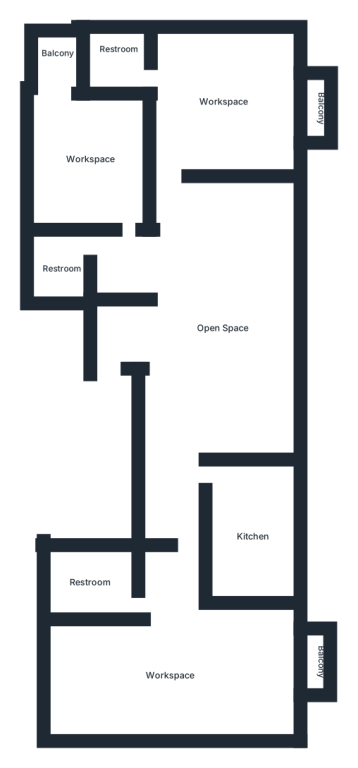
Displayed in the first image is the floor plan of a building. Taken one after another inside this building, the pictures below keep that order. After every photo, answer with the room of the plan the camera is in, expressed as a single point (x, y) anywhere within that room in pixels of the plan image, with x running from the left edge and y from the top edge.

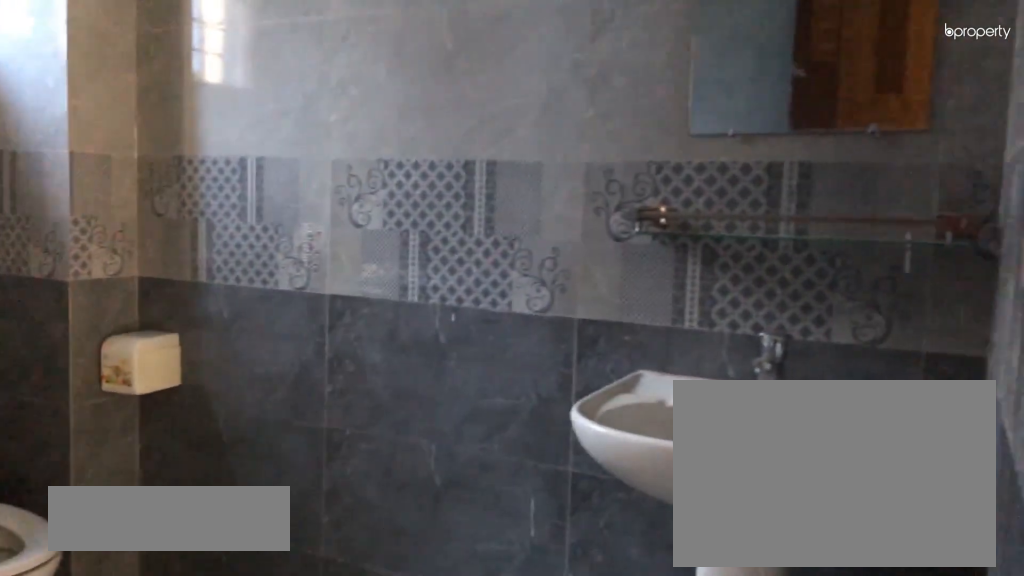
(90, 584)
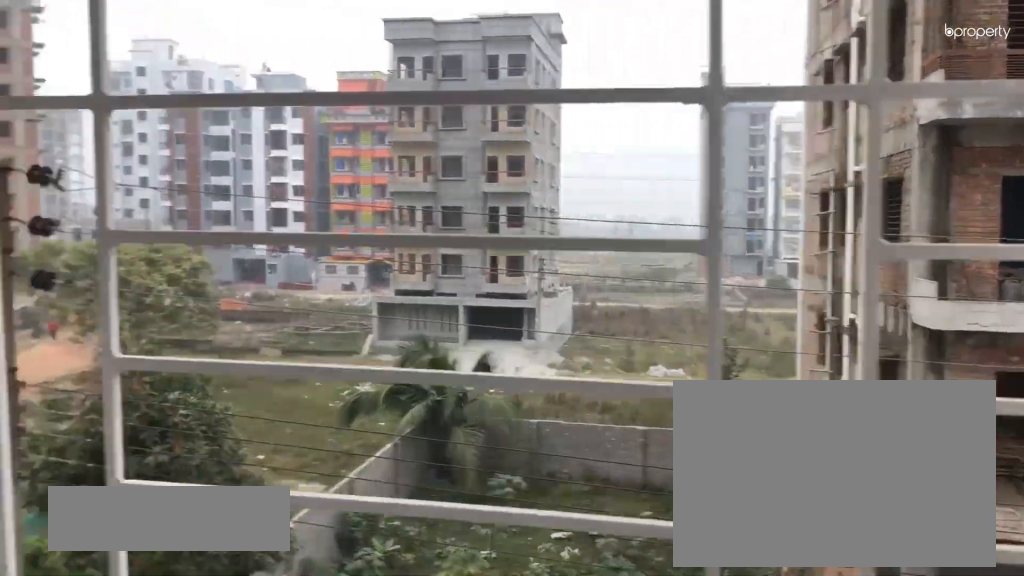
(310, 670)
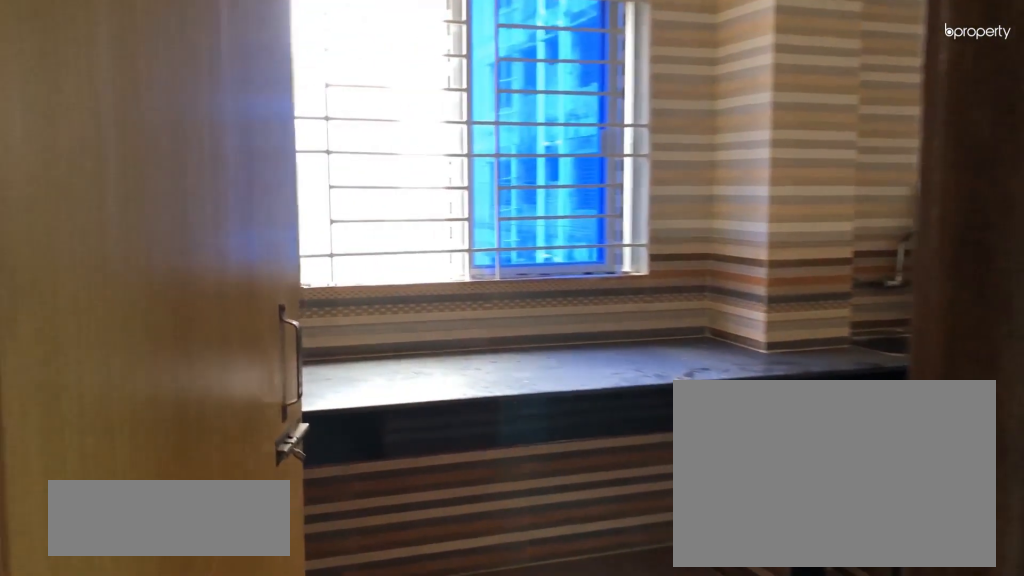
(246, 527)
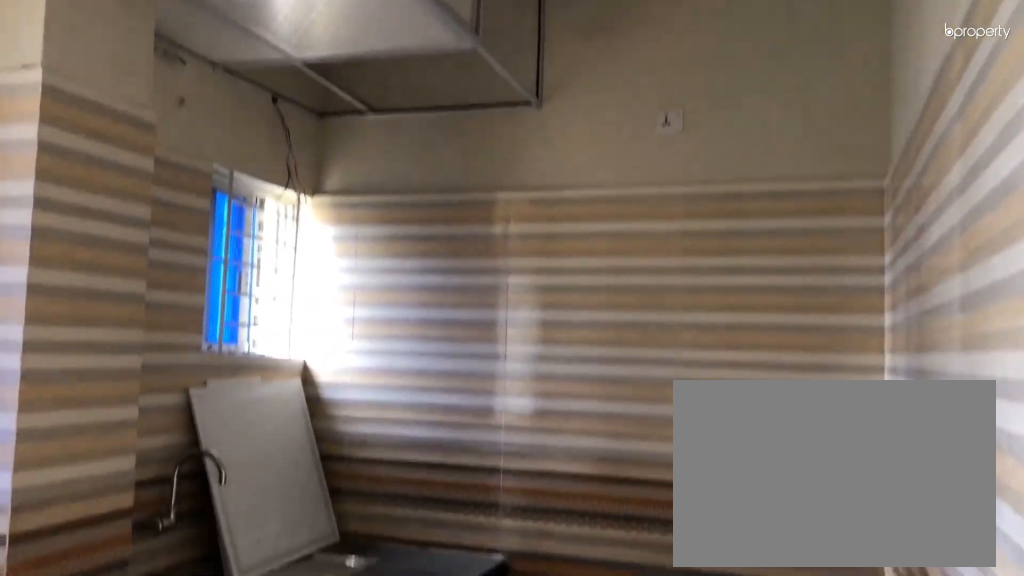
(249, 529)
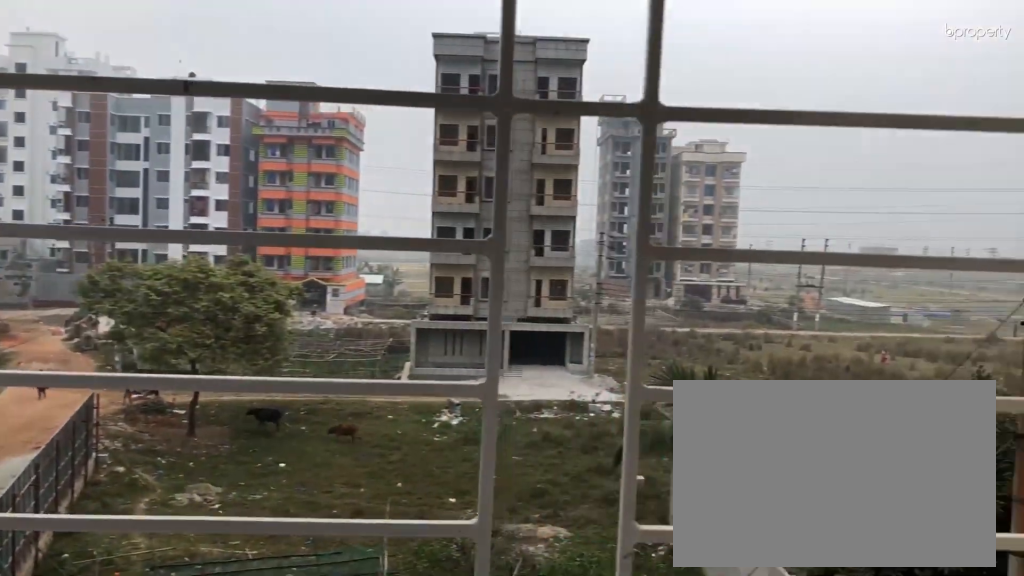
(311, 112)
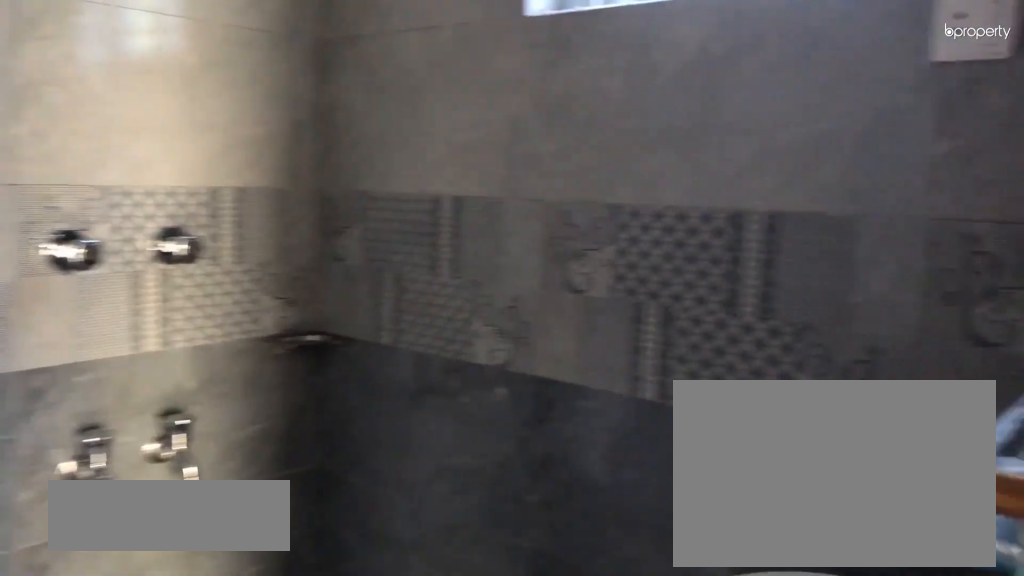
(121, 62)
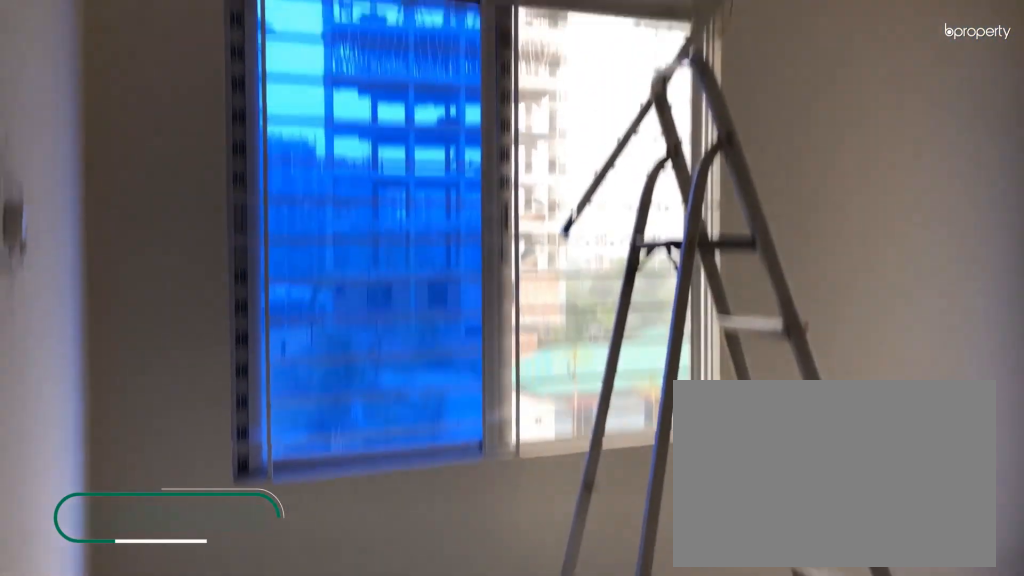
(100, 161)
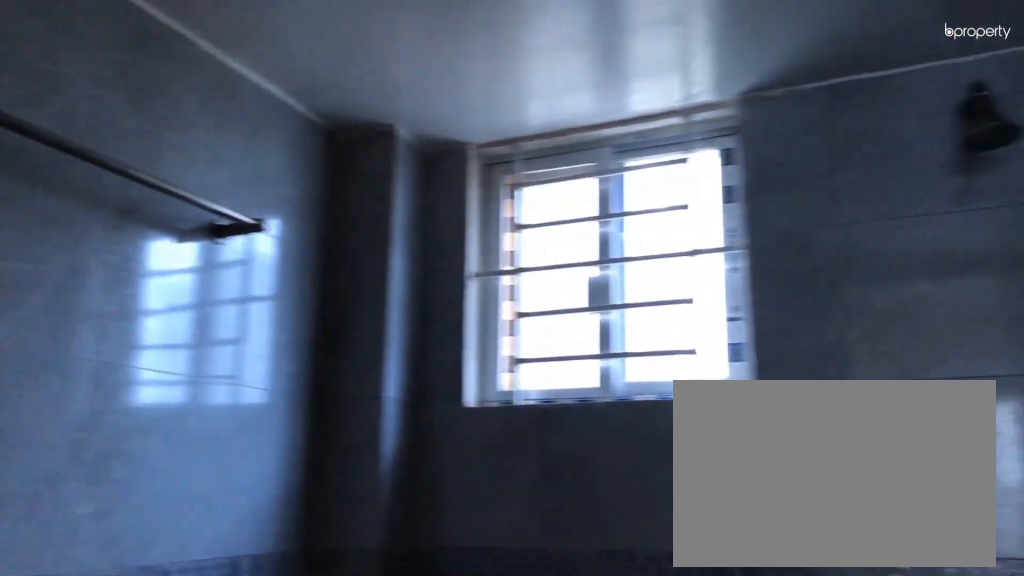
(61, 268)
